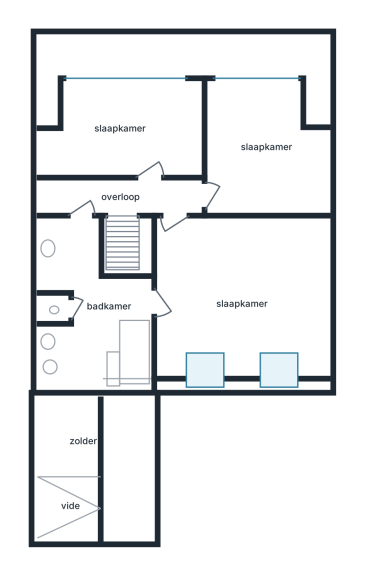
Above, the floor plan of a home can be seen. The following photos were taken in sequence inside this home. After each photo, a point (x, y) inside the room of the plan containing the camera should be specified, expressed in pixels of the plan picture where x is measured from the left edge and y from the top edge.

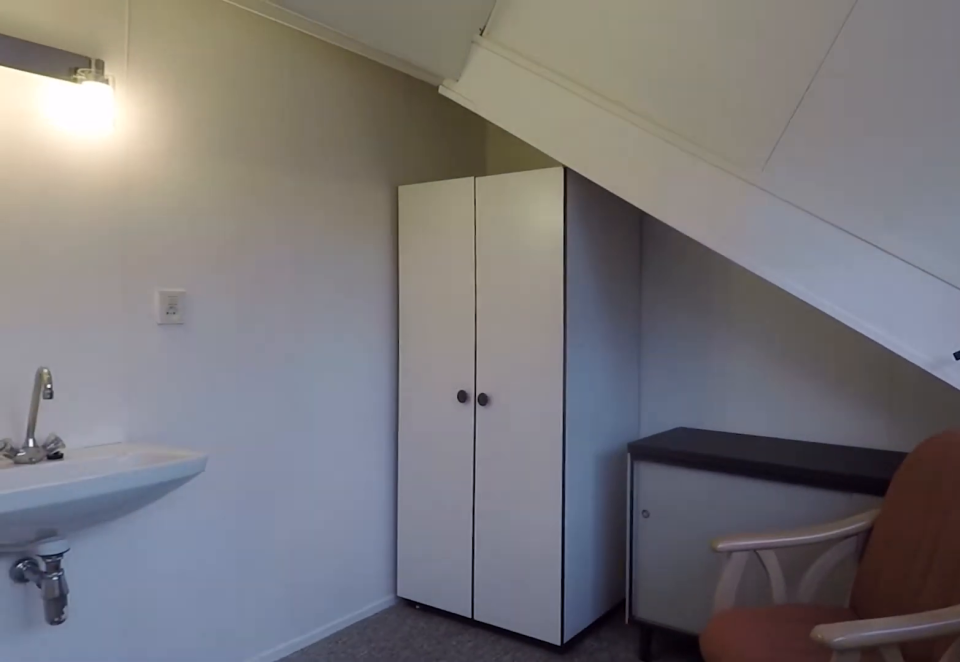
(109, 126)
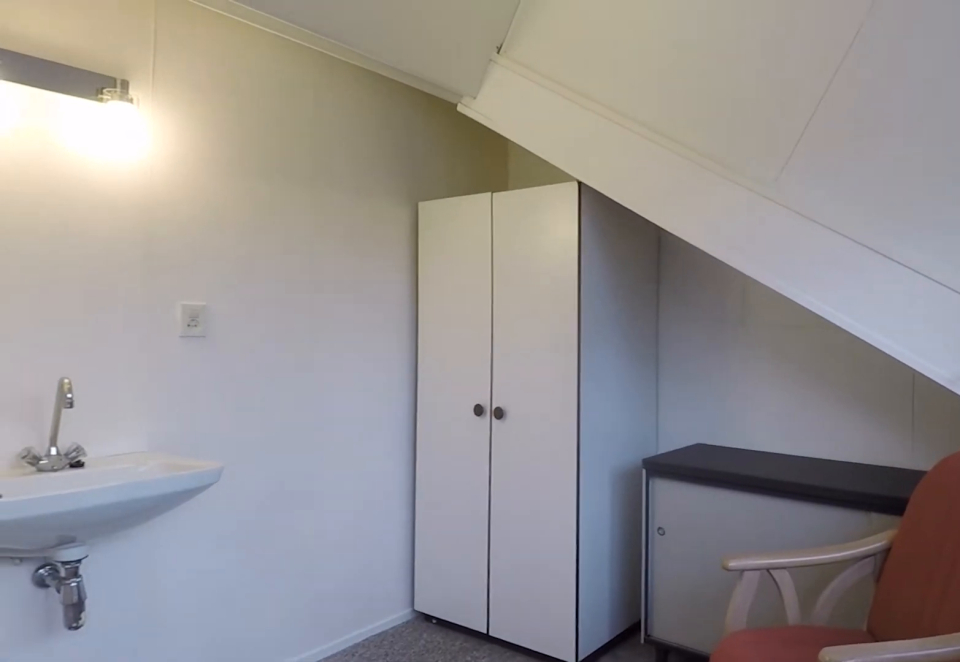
(109, 126)
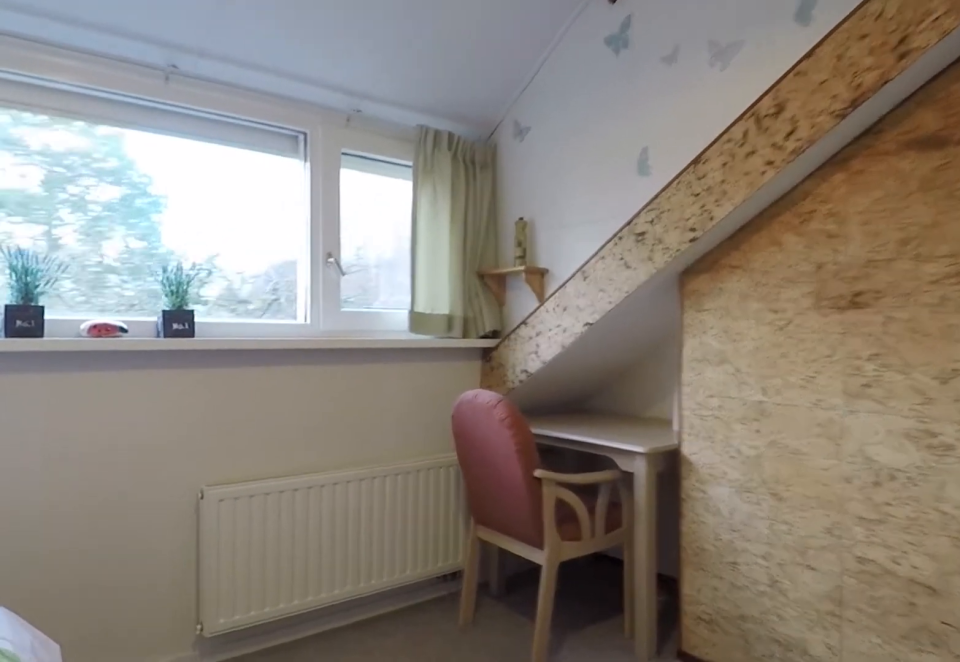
(254, 92)
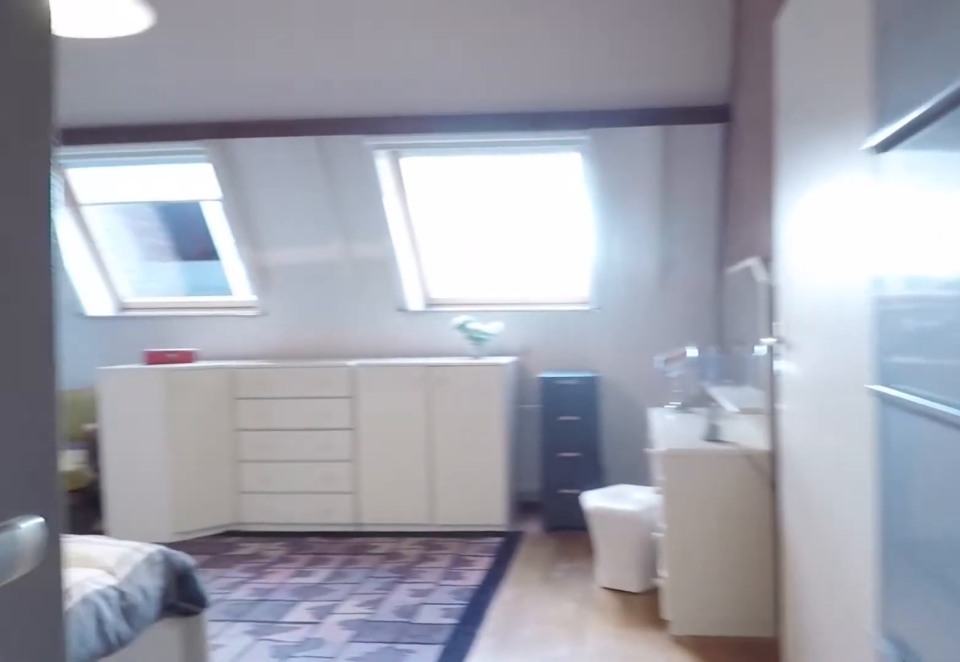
(240, 330)
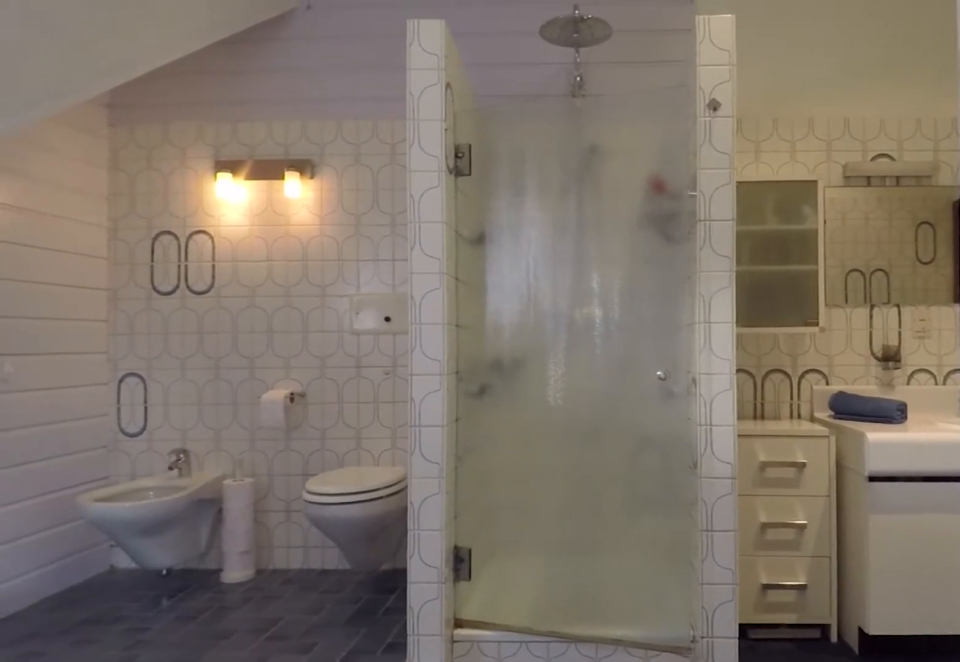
(89, 313)
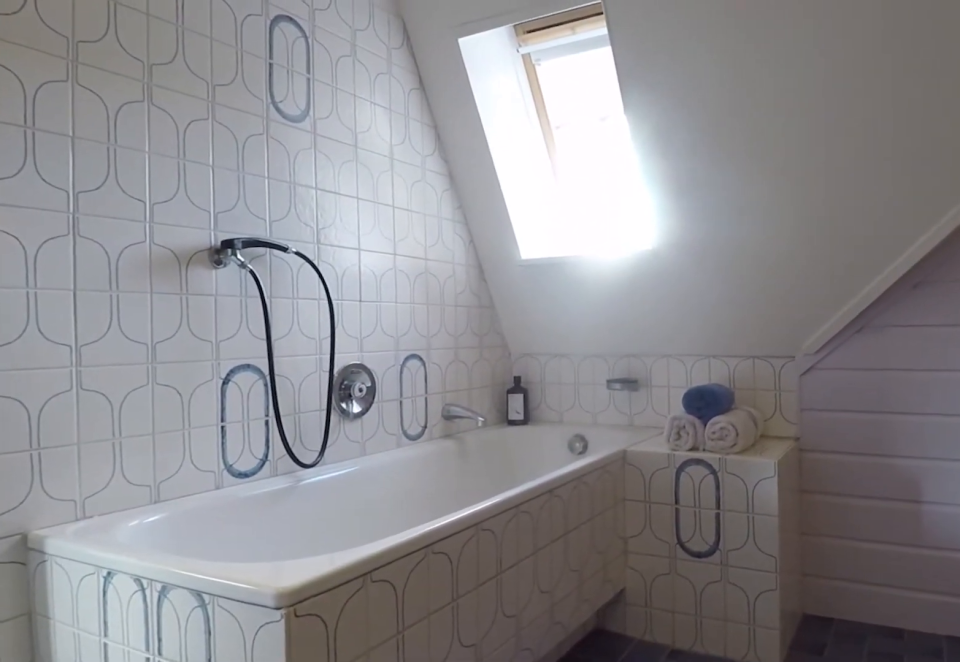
(89, 313)
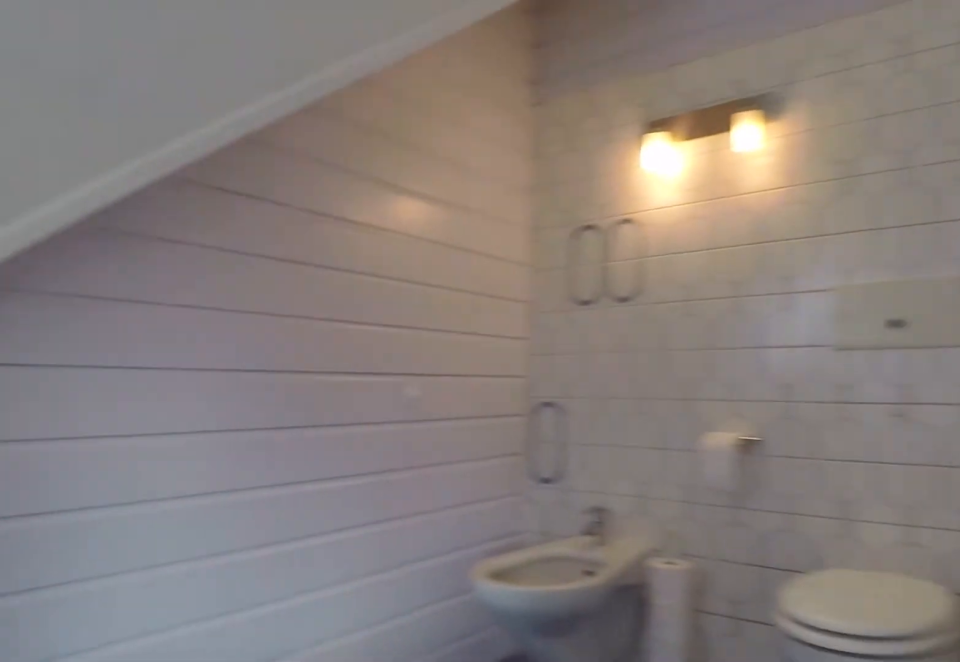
(89, 313)
